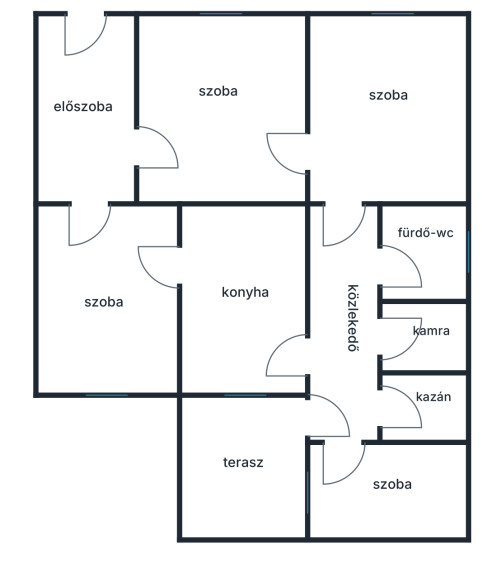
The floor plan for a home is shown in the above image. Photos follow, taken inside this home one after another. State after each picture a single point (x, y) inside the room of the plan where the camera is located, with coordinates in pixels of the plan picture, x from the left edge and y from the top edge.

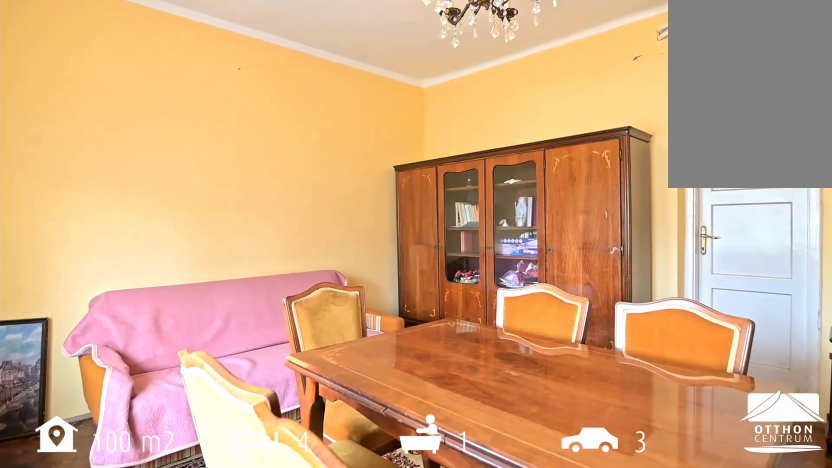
(389, 119)
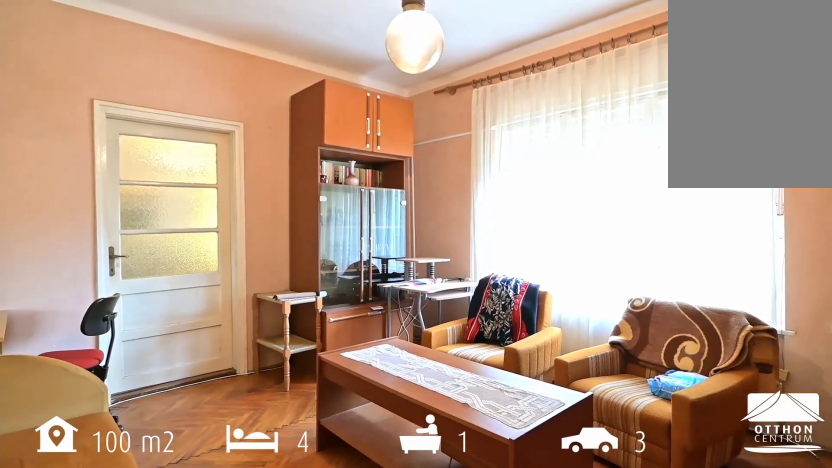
(105, 308)
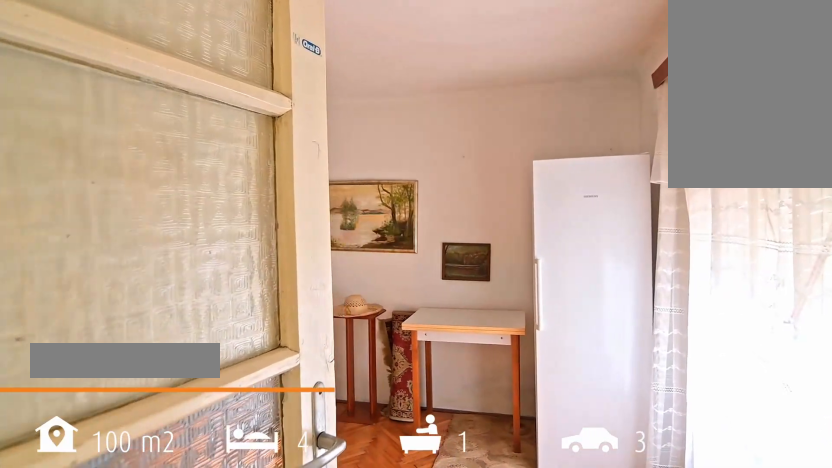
(402, 497)
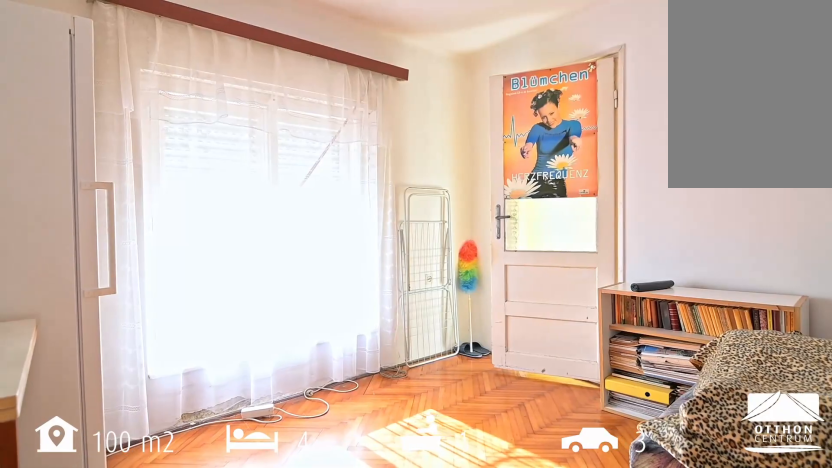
(403, 497)
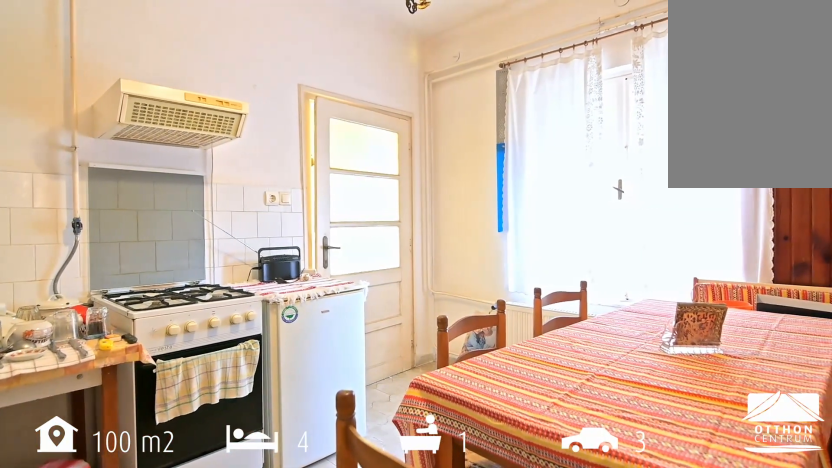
(240, 312)
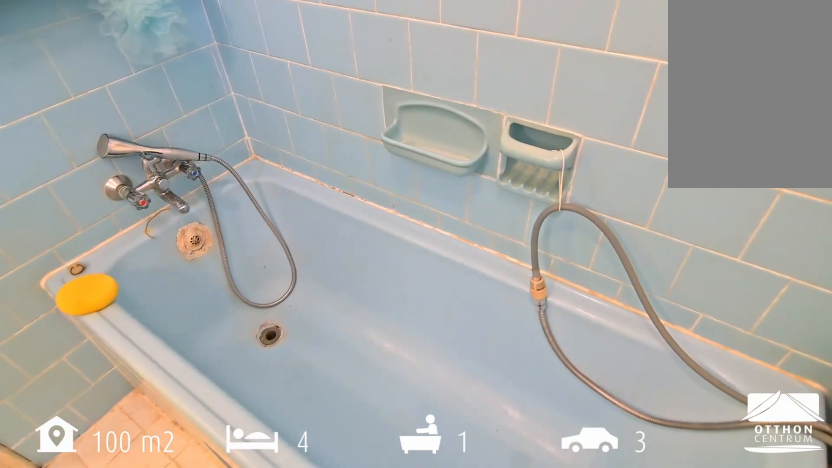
(430, 231)
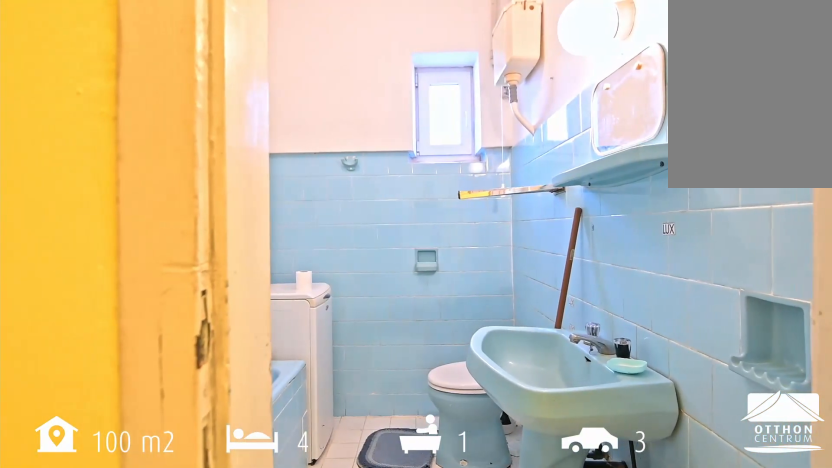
(430, 231)
